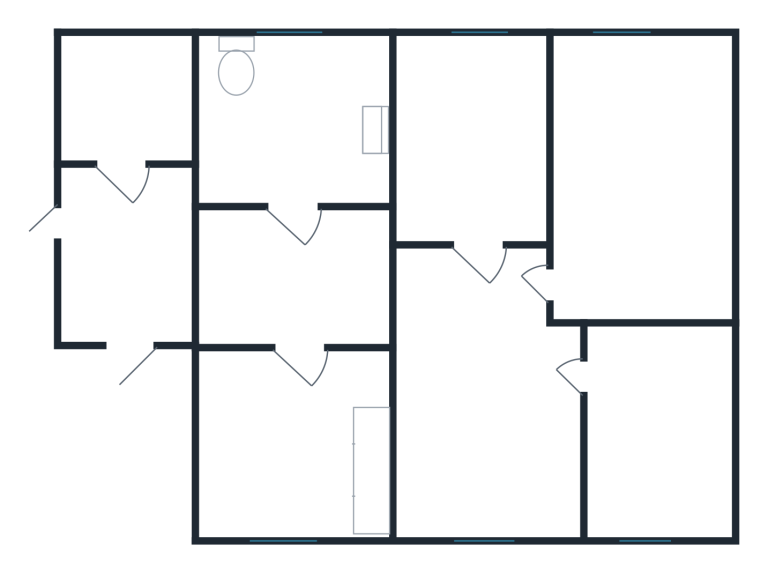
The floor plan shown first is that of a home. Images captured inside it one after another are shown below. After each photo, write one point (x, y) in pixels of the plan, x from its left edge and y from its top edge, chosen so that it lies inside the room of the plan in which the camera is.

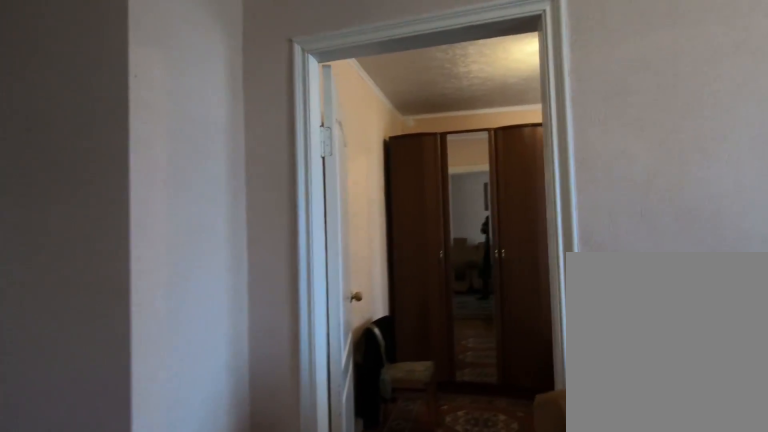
(482, 516)
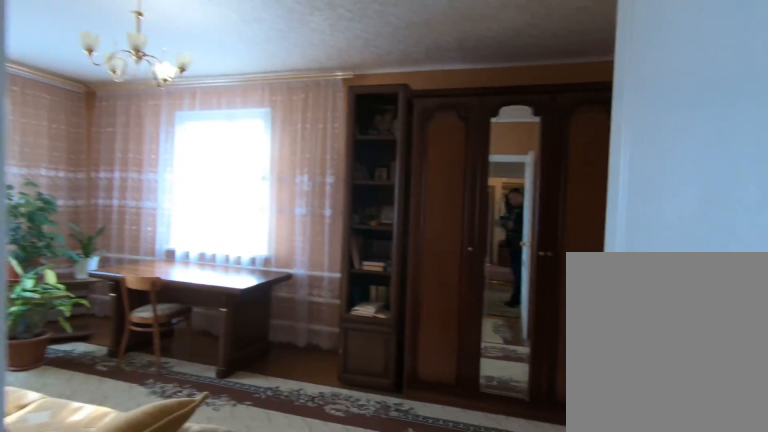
(595, 297)
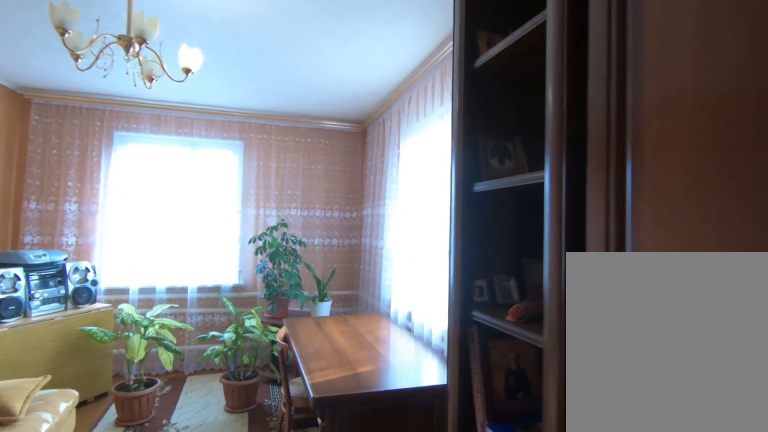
(582, 294)
